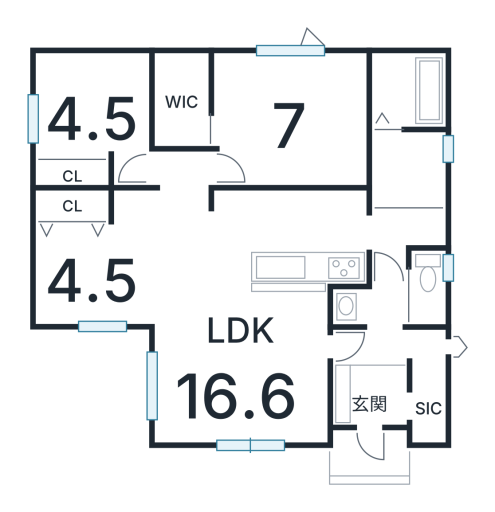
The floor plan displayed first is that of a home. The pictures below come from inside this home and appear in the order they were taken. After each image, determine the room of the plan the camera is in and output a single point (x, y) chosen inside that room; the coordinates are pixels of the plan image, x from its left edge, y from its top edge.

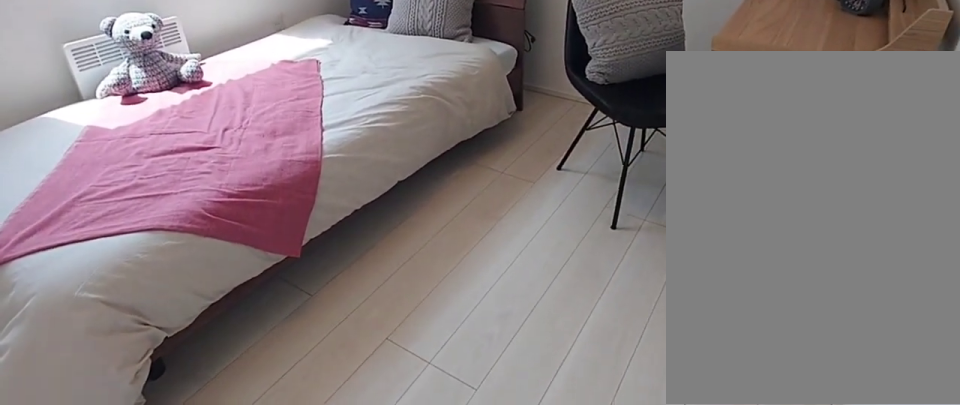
(87, 112)
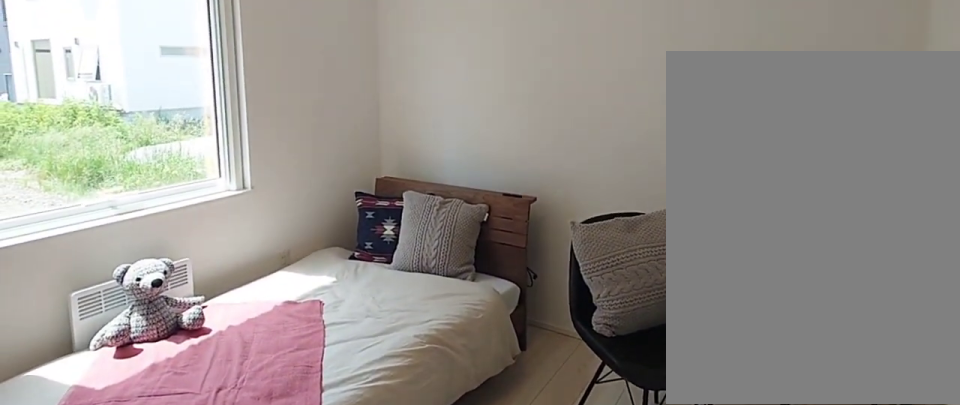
(87, 112)
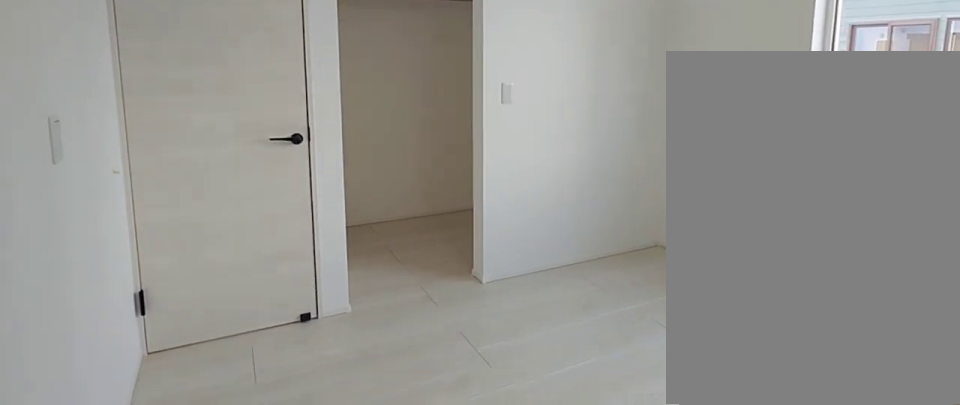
(282, 128)
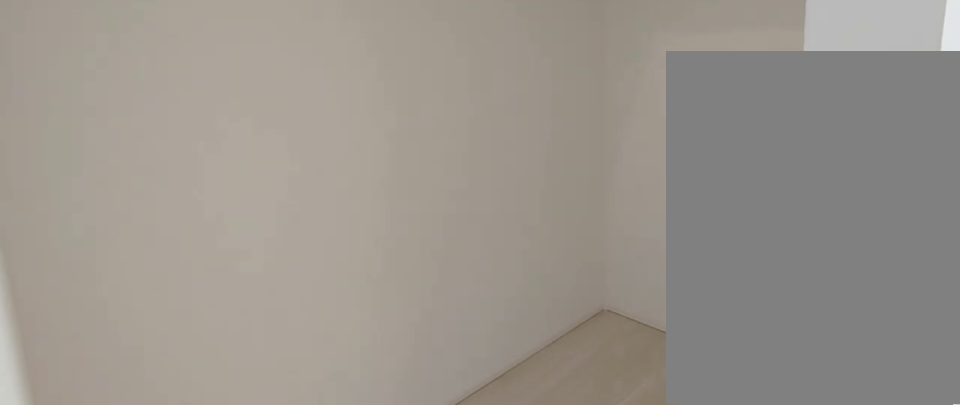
(181, 101)
